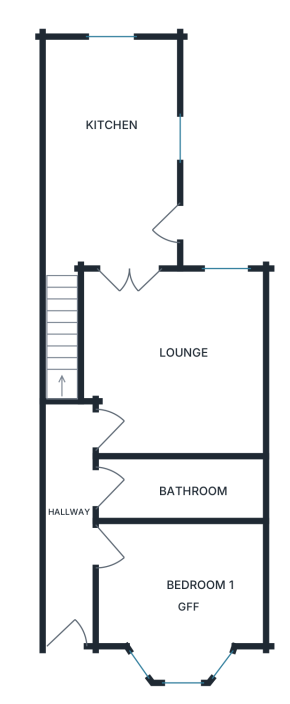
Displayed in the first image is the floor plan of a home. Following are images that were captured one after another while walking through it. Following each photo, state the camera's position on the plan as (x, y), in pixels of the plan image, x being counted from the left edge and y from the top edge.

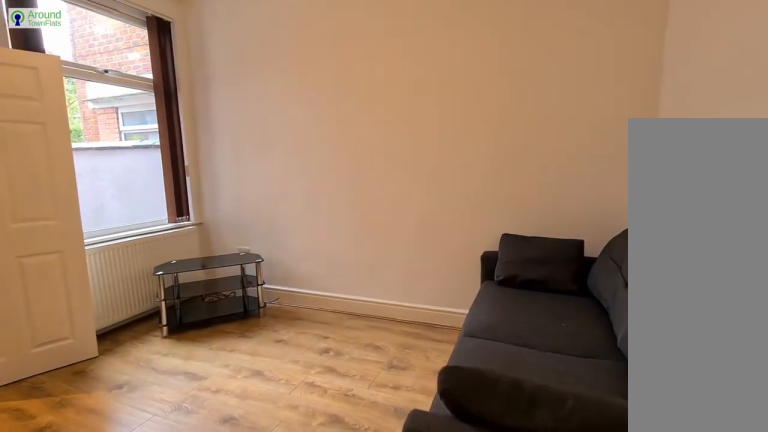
(146, 420)
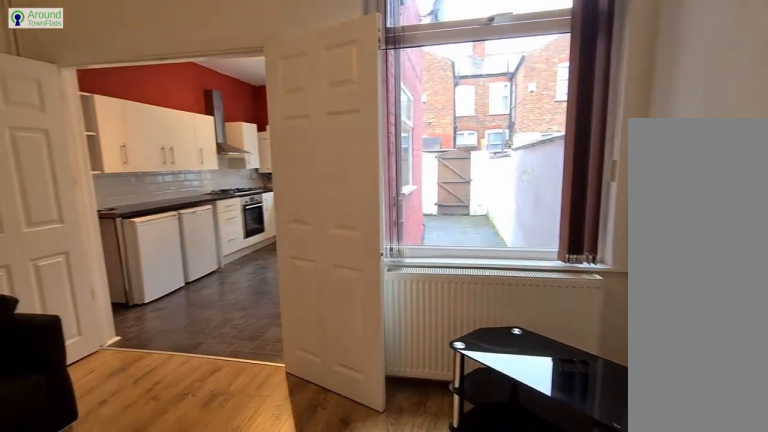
(231, 395)
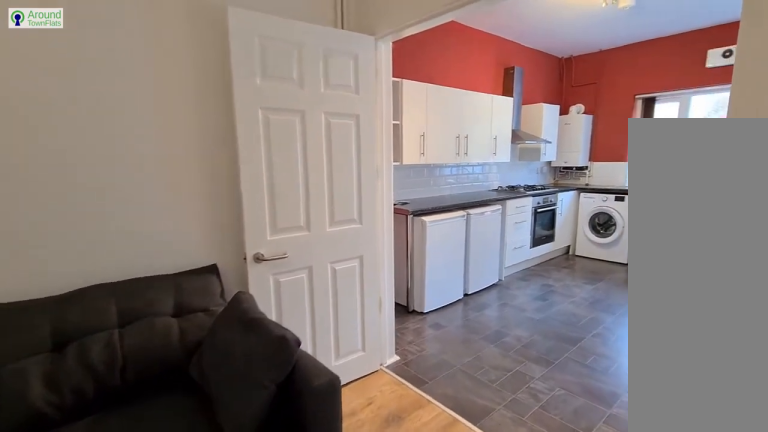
(192, 345)
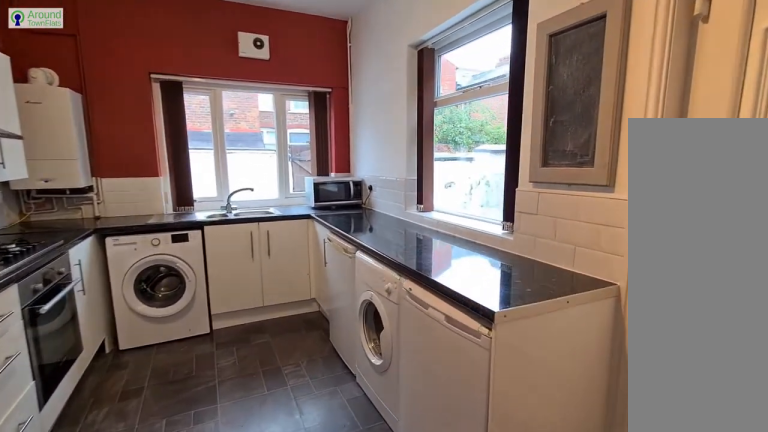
(137, 215)
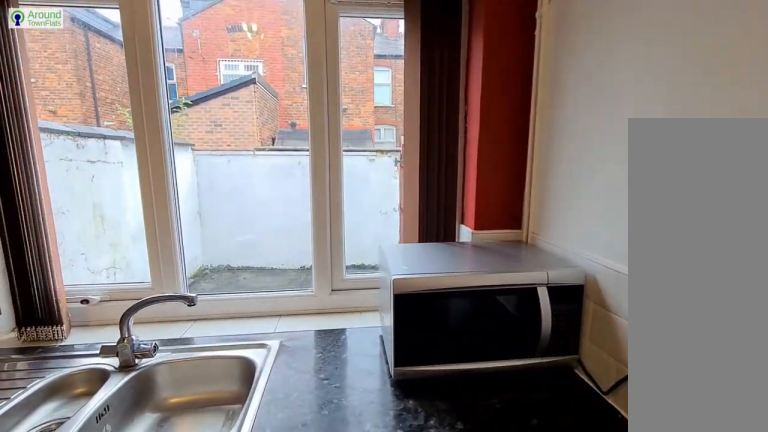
(146, 102)
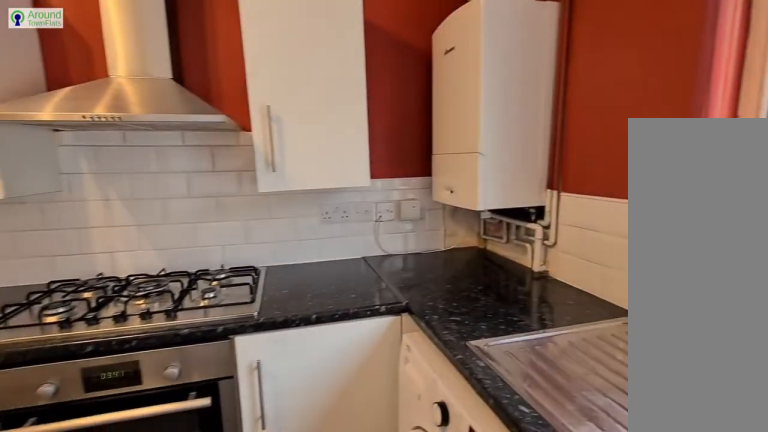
(110, 124)
